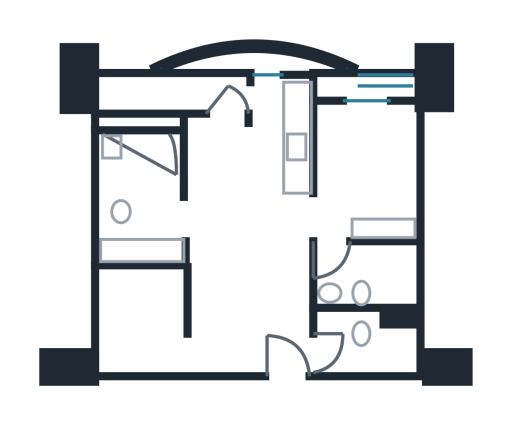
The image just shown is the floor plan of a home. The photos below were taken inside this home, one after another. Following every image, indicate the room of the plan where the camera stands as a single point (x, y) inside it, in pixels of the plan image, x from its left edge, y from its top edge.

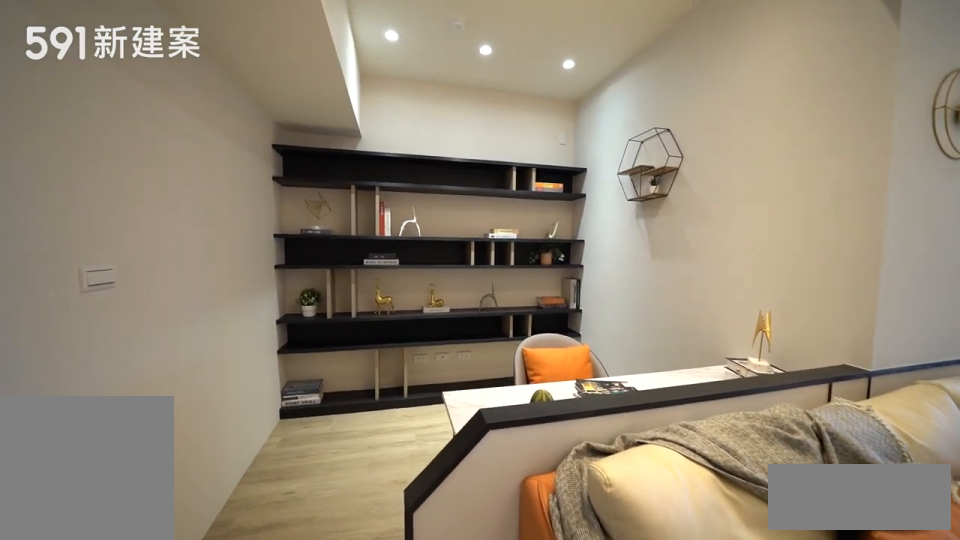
(138, 322)
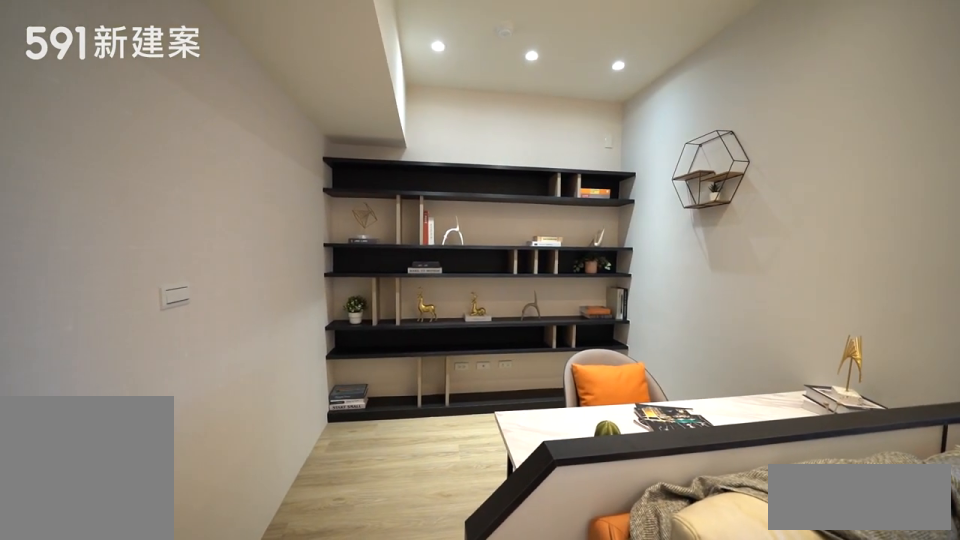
(138, 322)
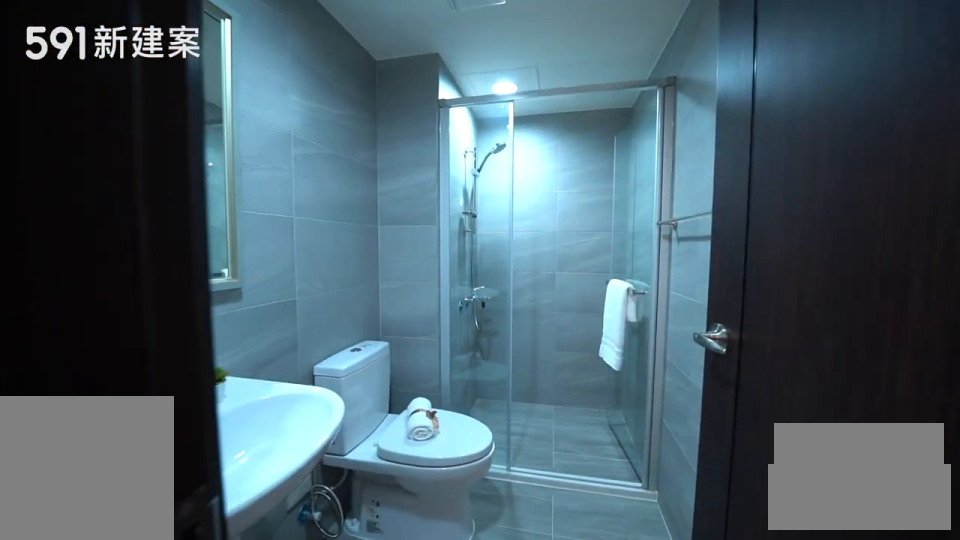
(379, 347)
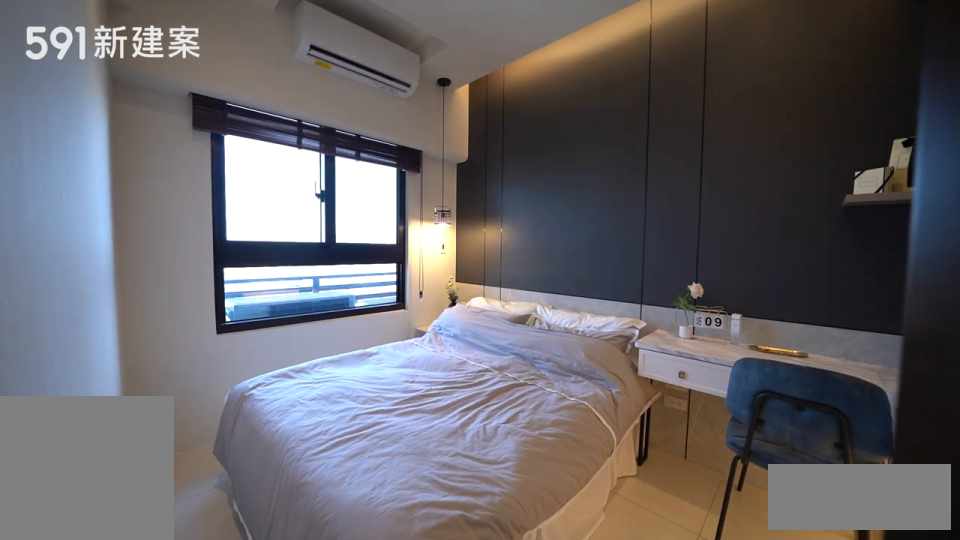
(365, 168)
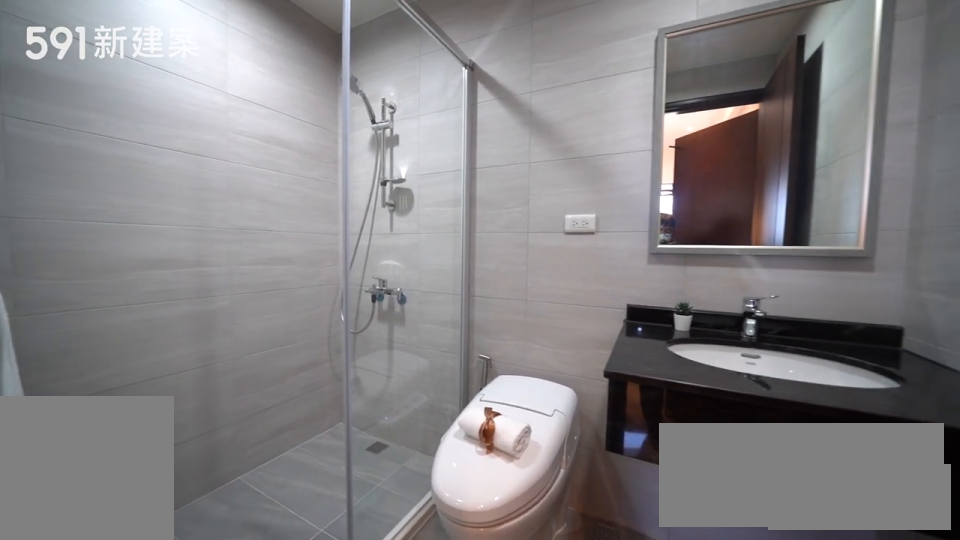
(366, 274)
